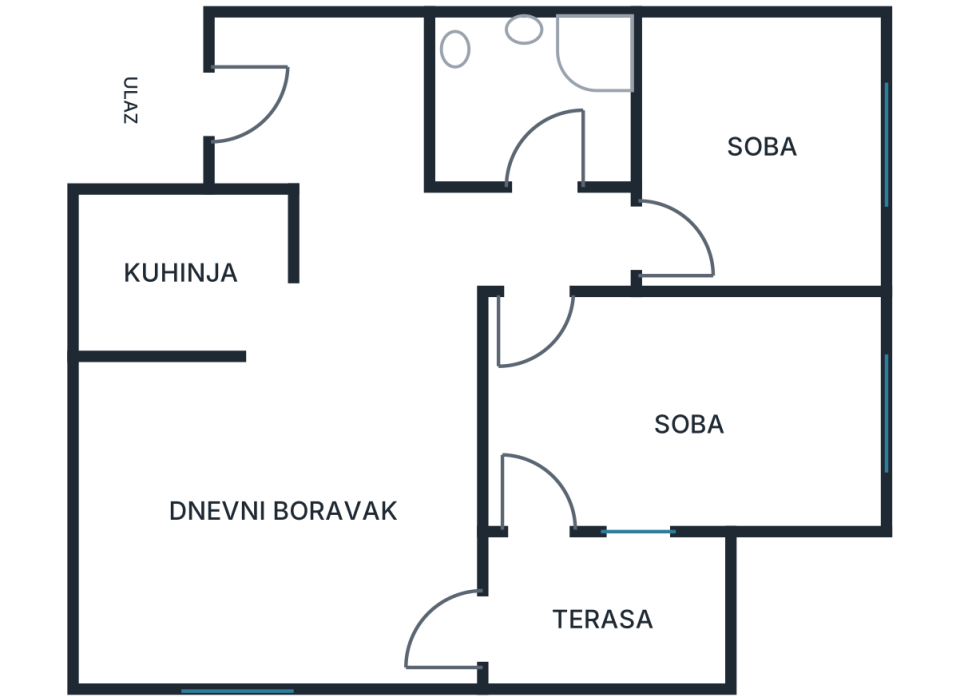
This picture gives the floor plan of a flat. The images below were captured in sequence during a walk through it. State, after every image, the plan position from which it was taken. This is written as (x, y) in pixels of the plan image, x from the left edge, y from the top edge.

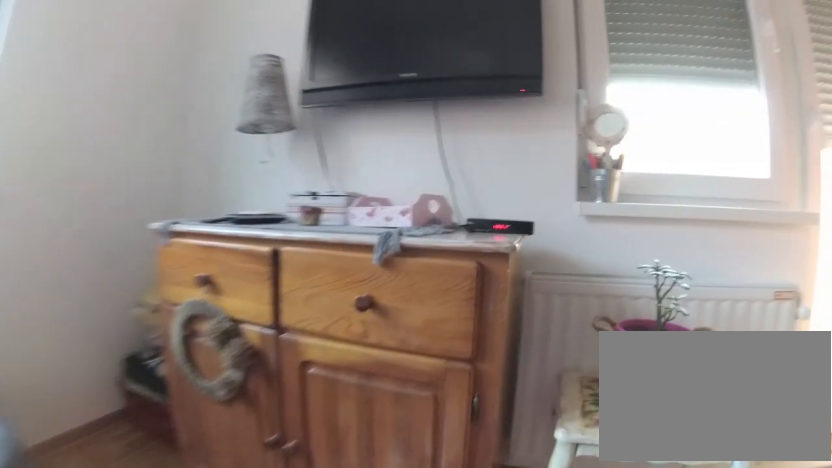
(568, 405)
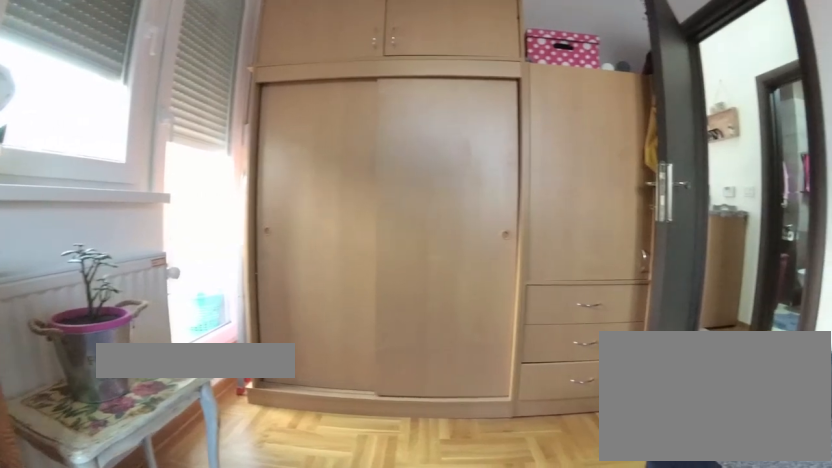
(741, 448)
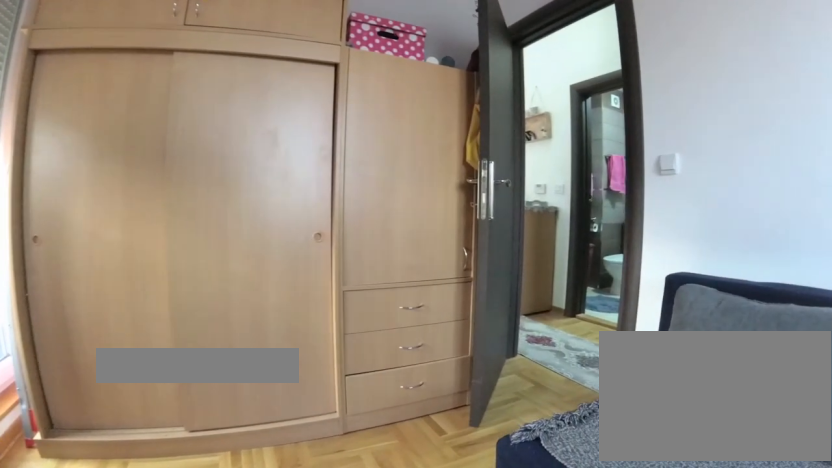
(721, 434)
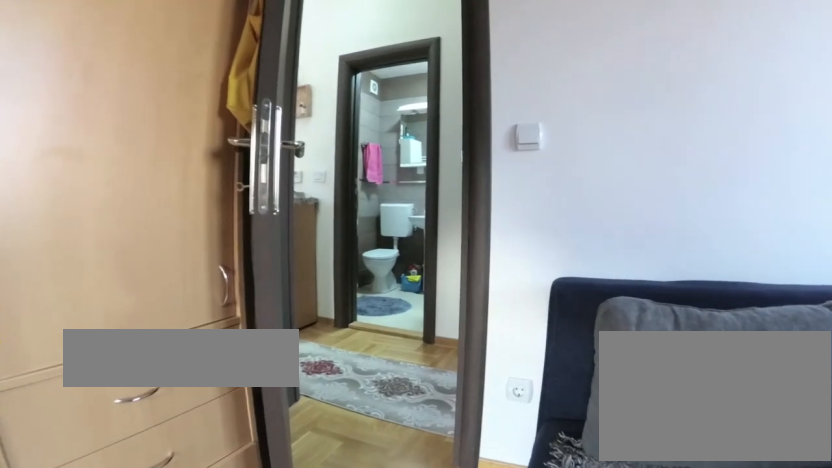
(627, 373)
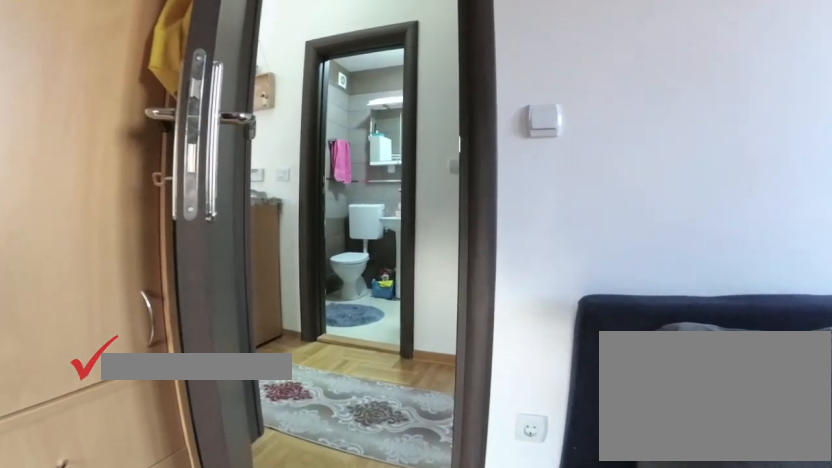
(611, 371)
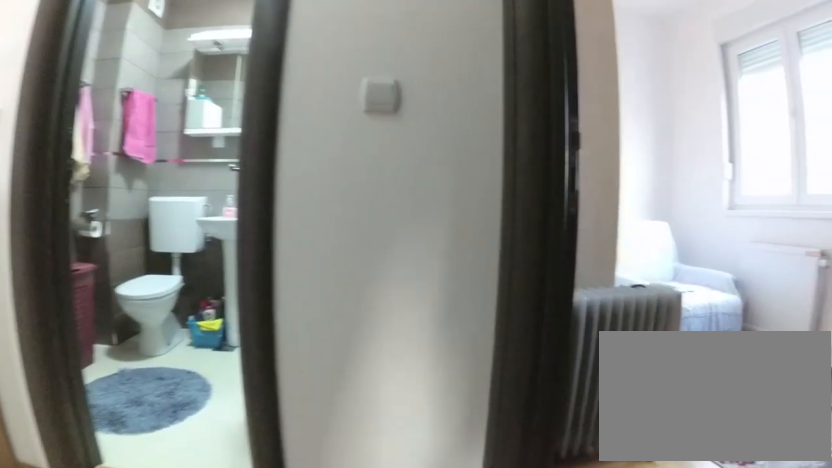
(554, 310)
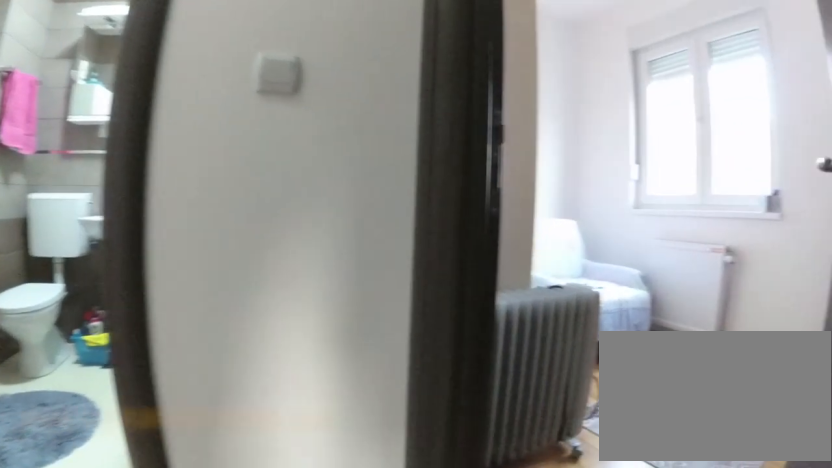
(546, 302)
